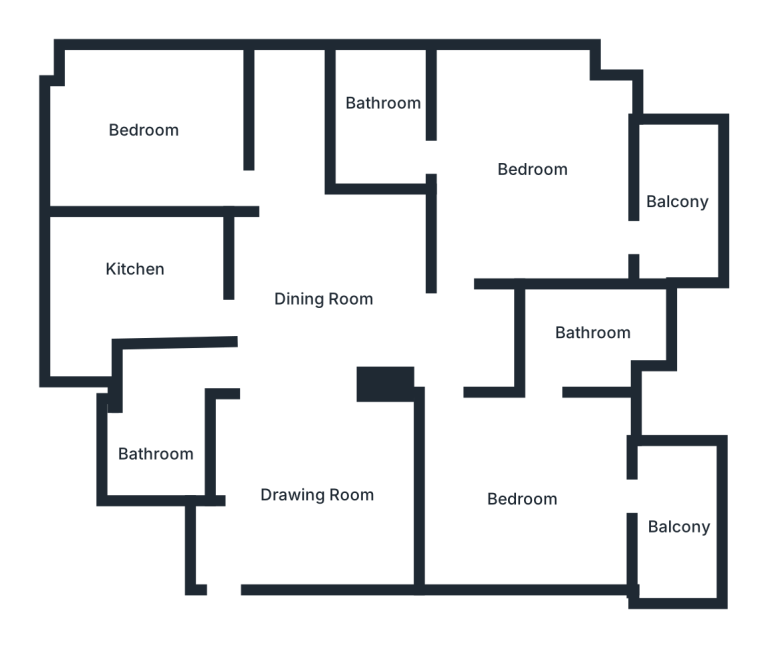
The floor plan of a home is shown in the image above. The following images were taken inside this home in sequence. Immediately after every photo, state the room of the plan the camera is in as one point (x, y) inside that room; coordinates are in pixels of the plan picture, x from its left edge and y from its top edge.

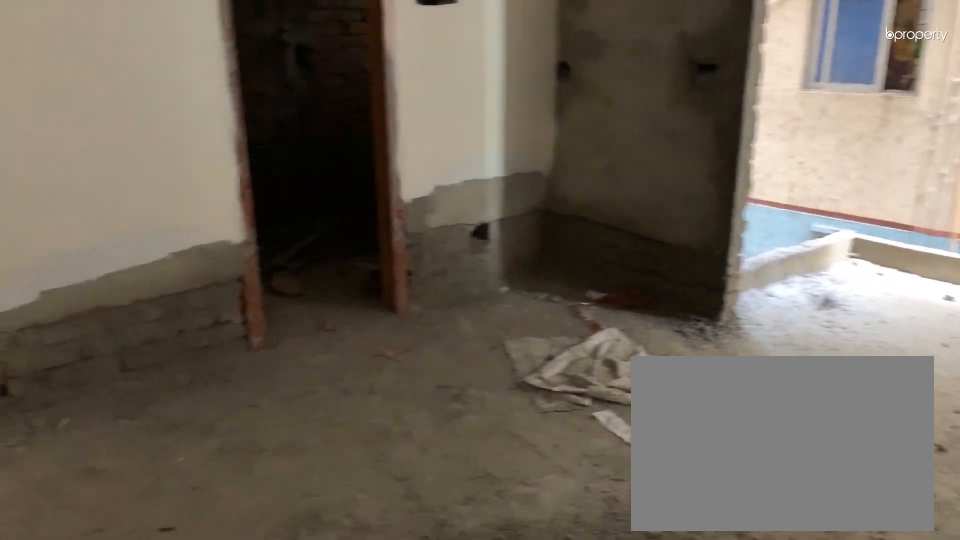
(534, 491)
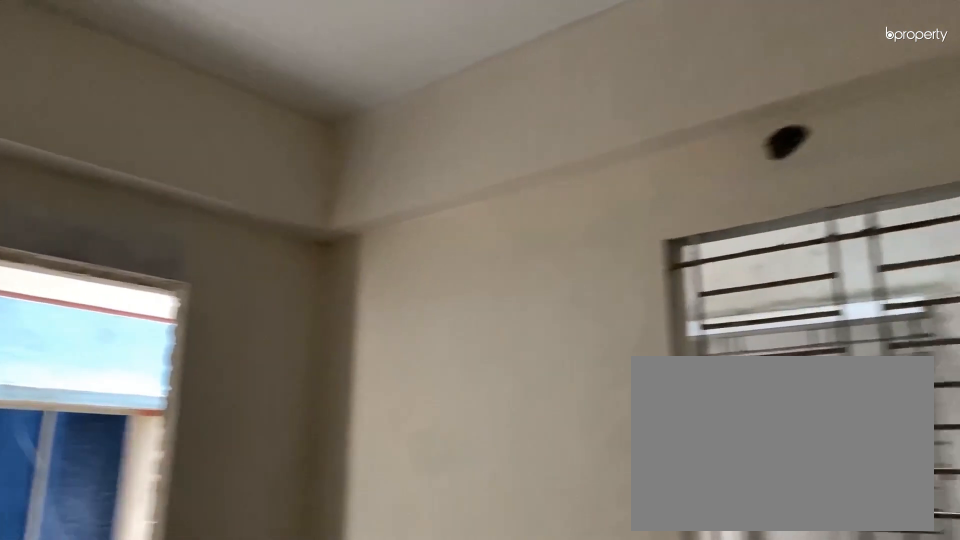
(534, 491)
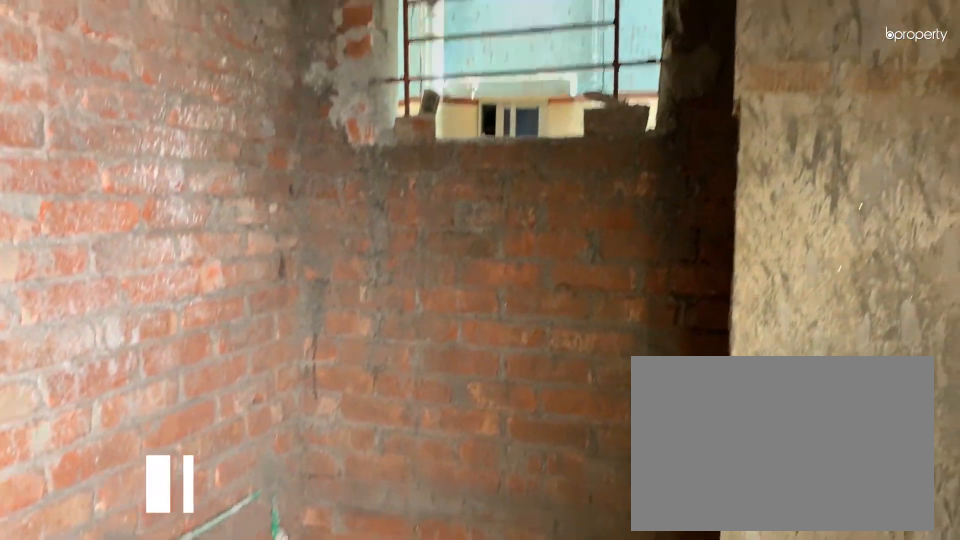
(581, 339)
